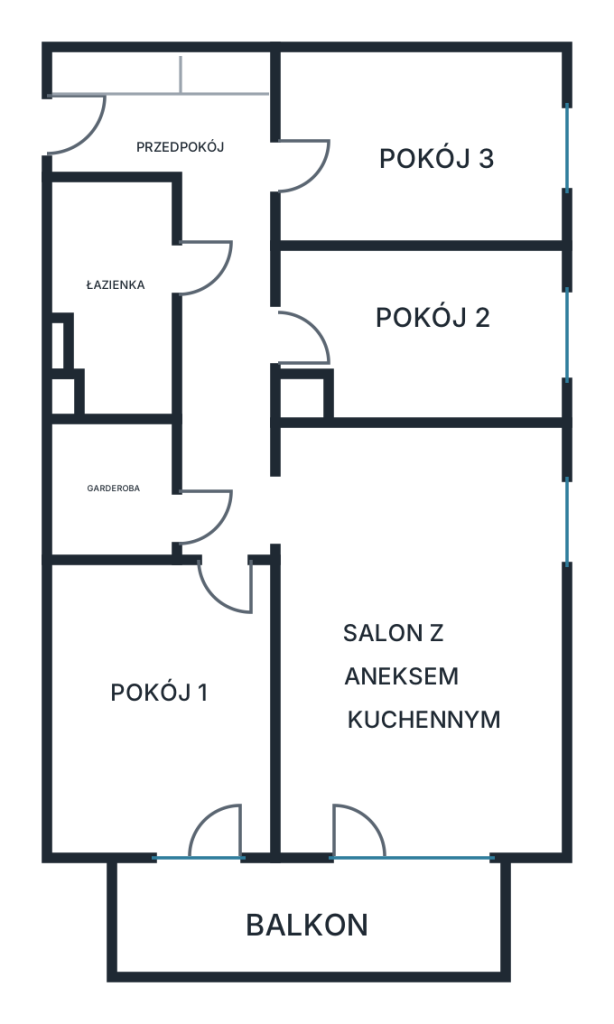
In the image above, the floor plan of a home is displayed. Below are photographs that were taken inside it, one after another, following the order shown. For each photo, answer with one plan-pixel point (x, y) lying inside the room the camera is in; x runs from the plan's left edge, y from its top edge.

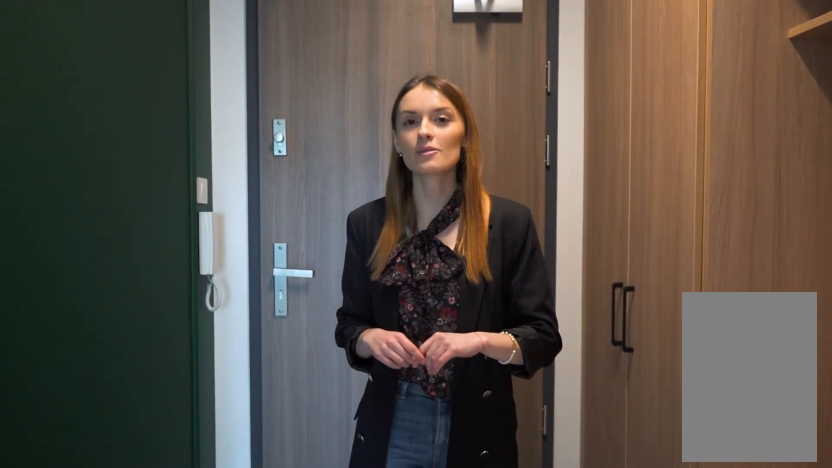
(202, 252)
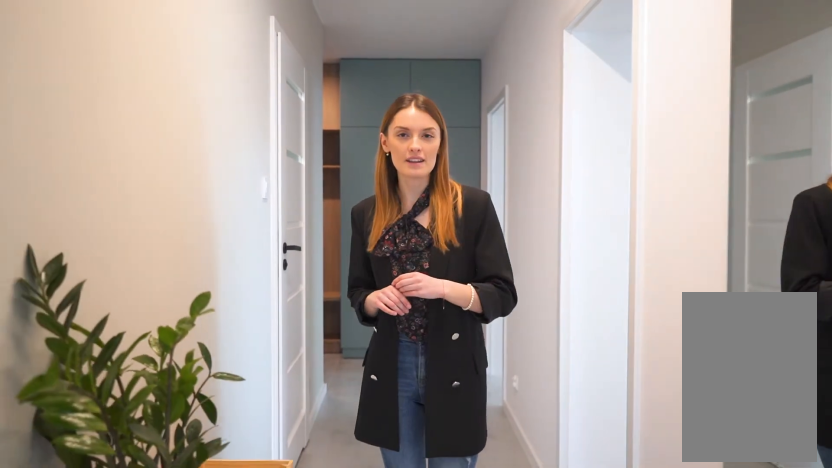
(203, 251)
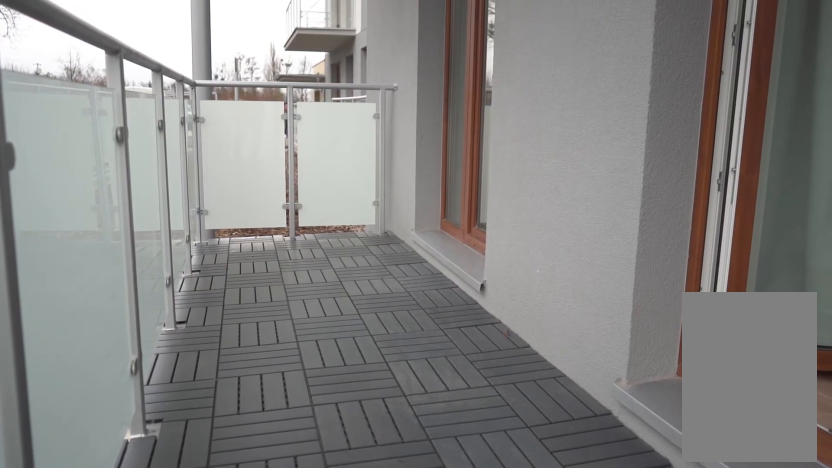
(309, 916)
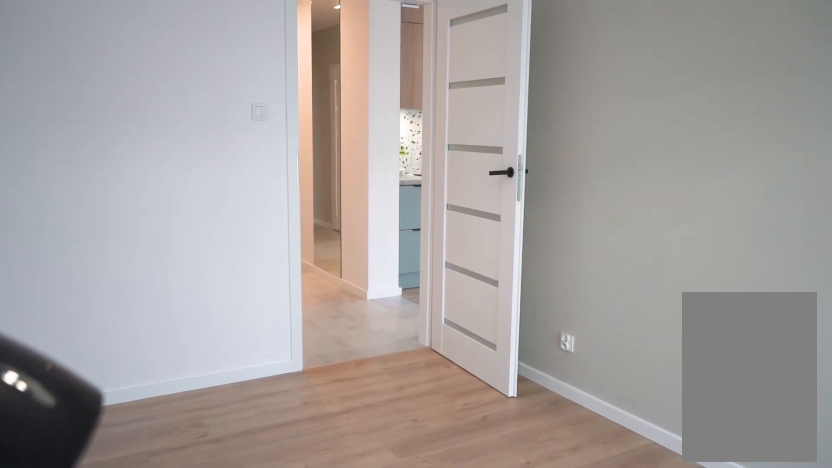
(158, 708)
